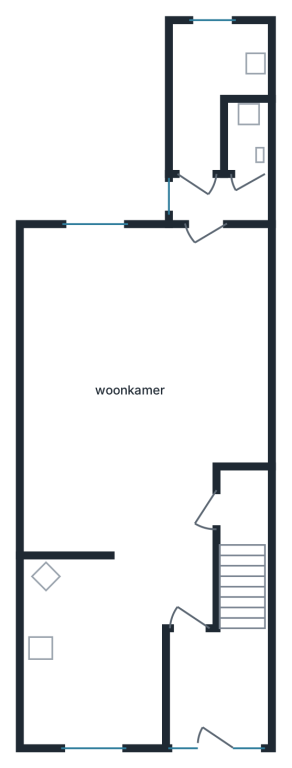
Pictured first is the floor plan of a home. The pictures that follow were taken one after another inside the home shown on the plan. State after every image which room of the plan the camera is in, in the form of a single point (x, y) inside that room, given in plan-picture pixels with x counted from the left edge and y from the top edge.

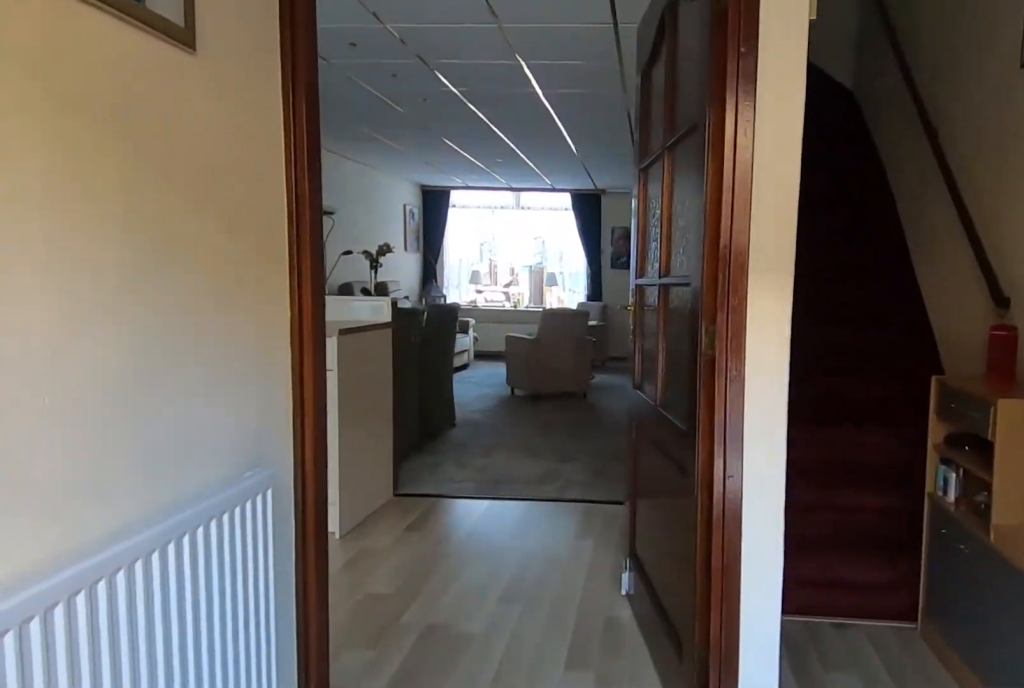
(215, 686)
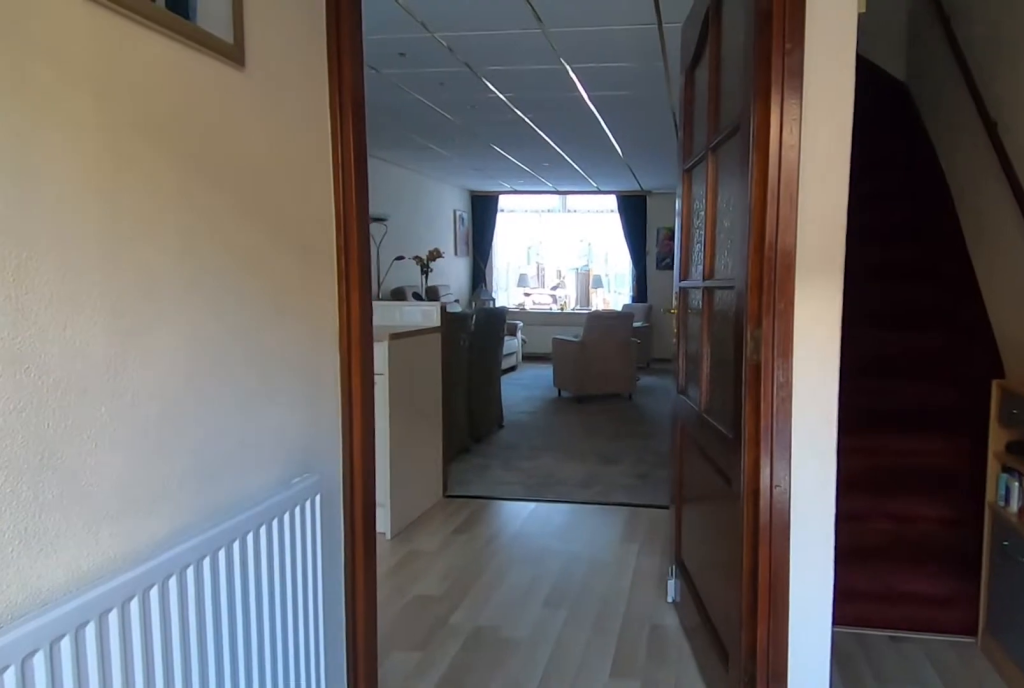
(215, 686)
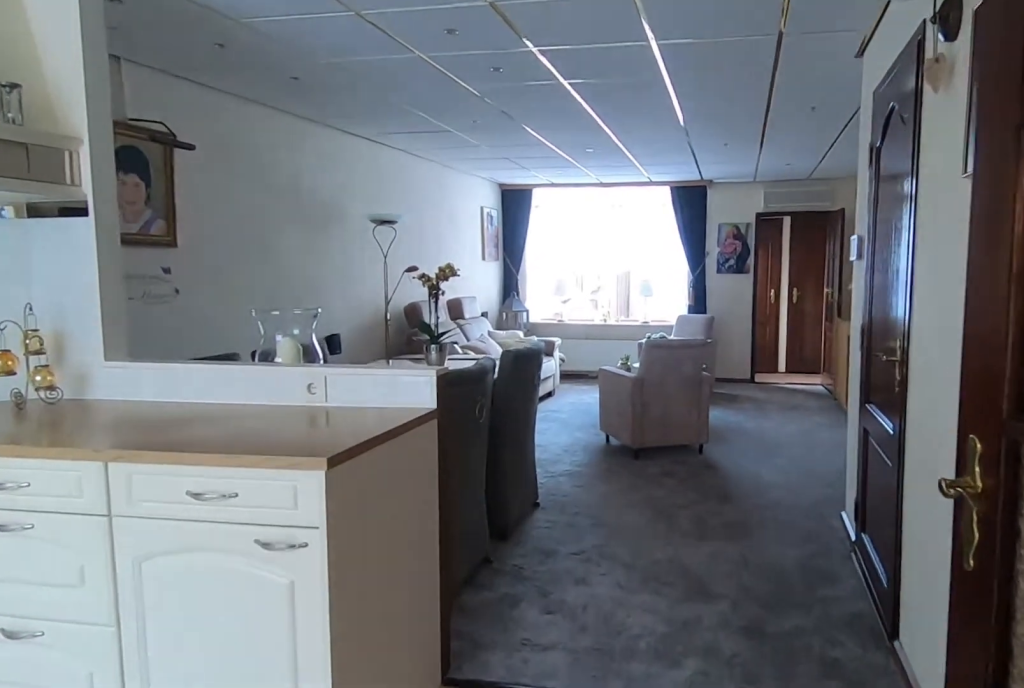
(124, 435)
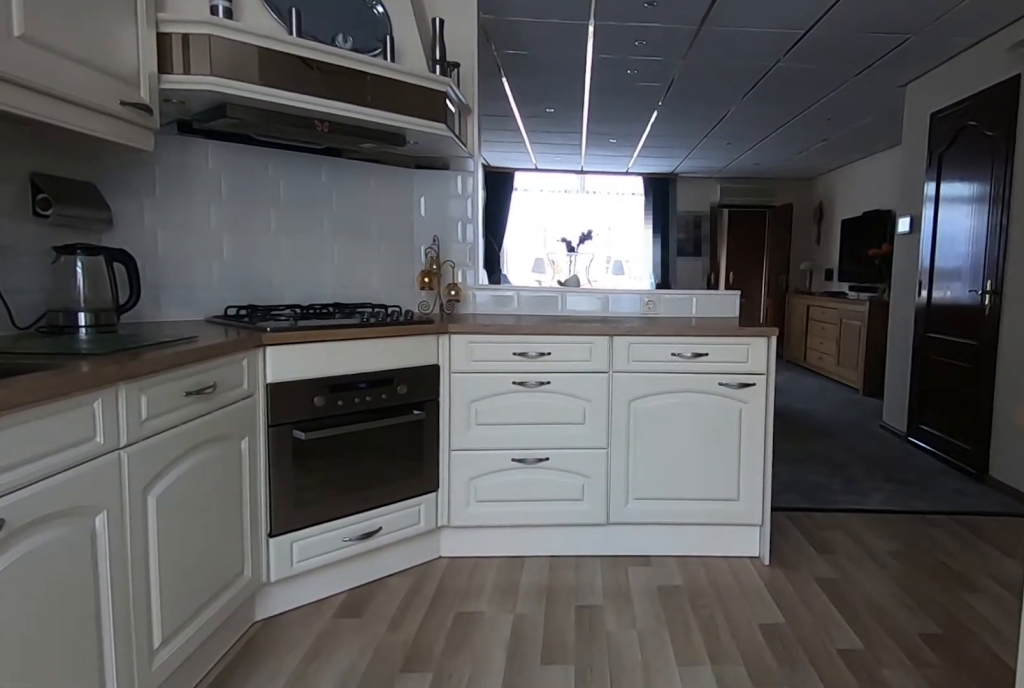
(89, 655)
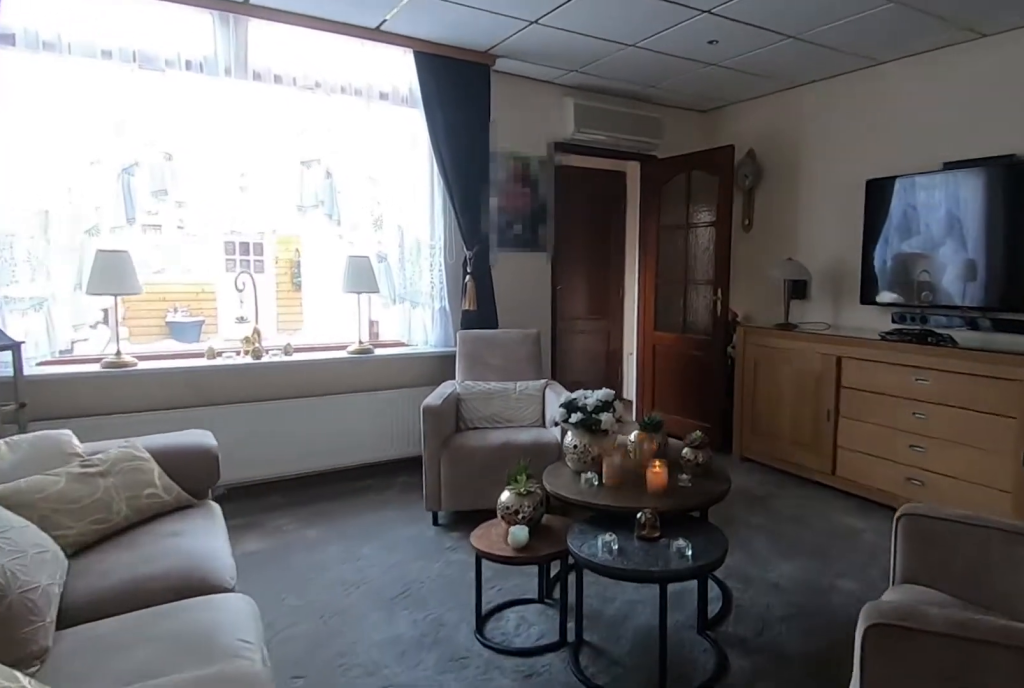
(122, 435)
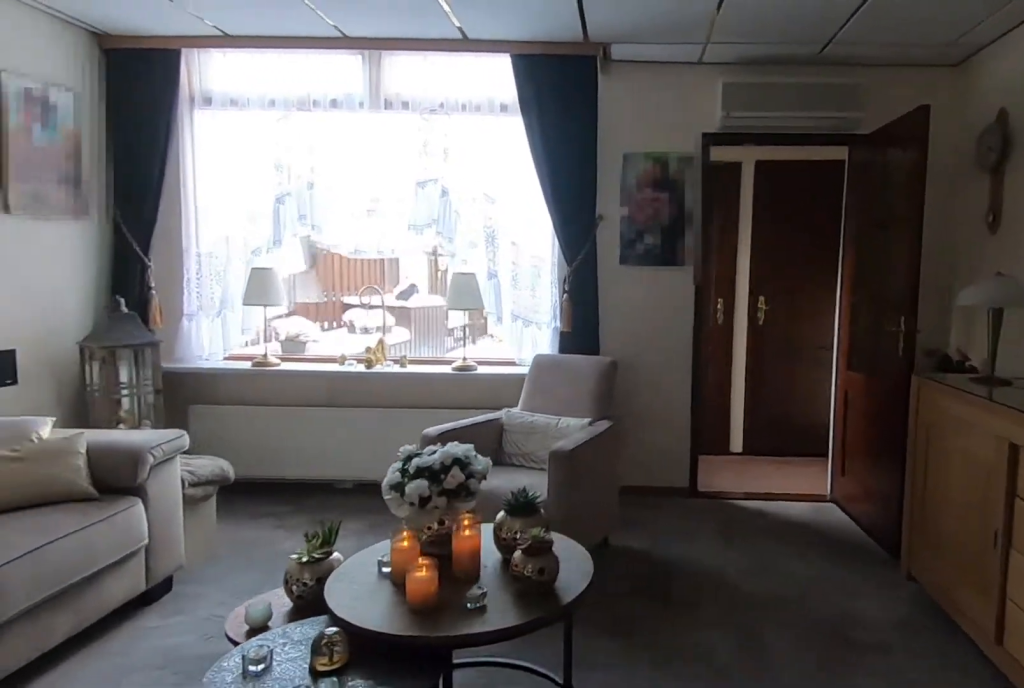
(122, 435)
